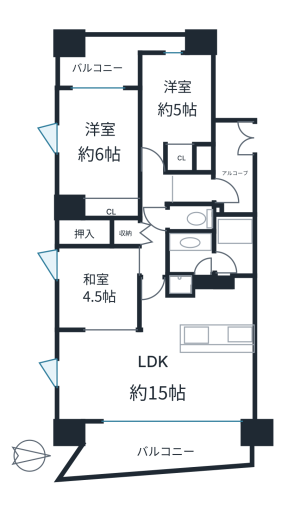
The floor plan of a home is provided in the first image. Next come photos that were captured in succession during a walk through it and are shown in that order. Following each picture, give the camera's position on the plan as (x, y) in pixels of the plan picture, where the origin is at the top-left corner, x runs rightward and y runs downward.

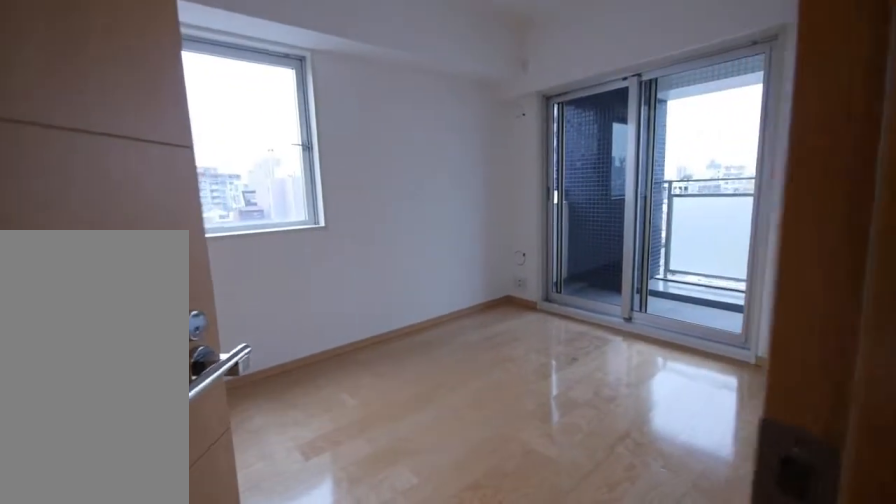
(88, 168)
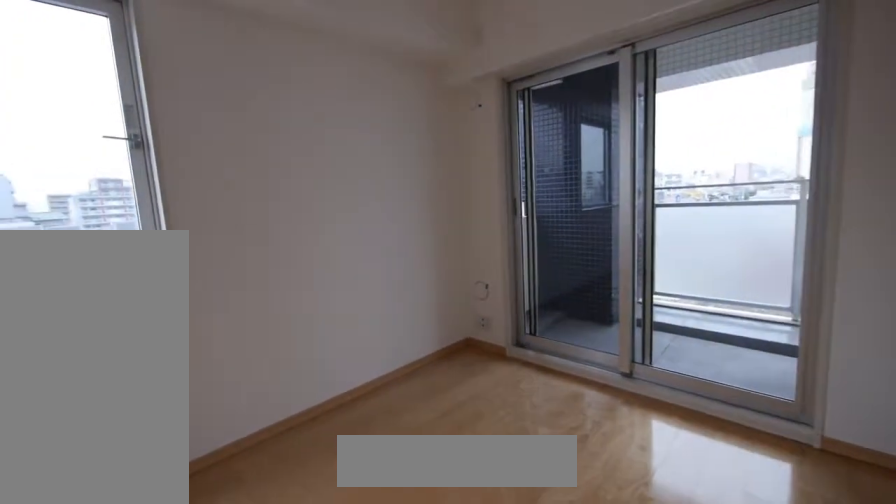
(88, 168)
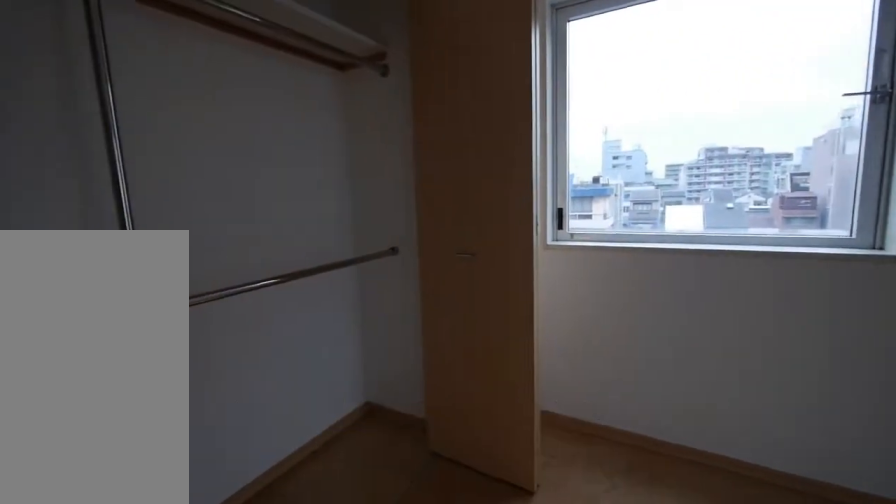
(88, 168)
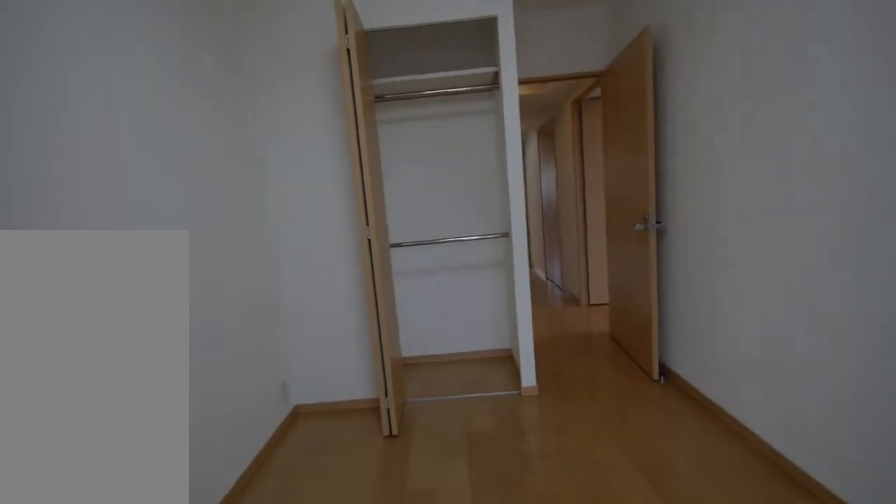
(180, 95)
